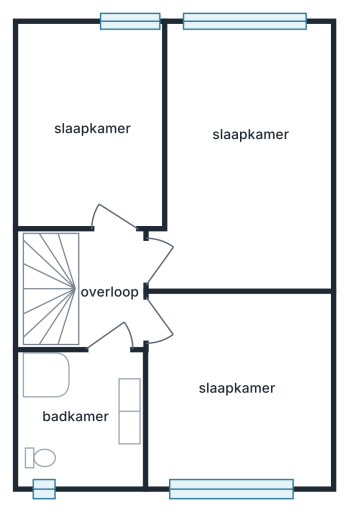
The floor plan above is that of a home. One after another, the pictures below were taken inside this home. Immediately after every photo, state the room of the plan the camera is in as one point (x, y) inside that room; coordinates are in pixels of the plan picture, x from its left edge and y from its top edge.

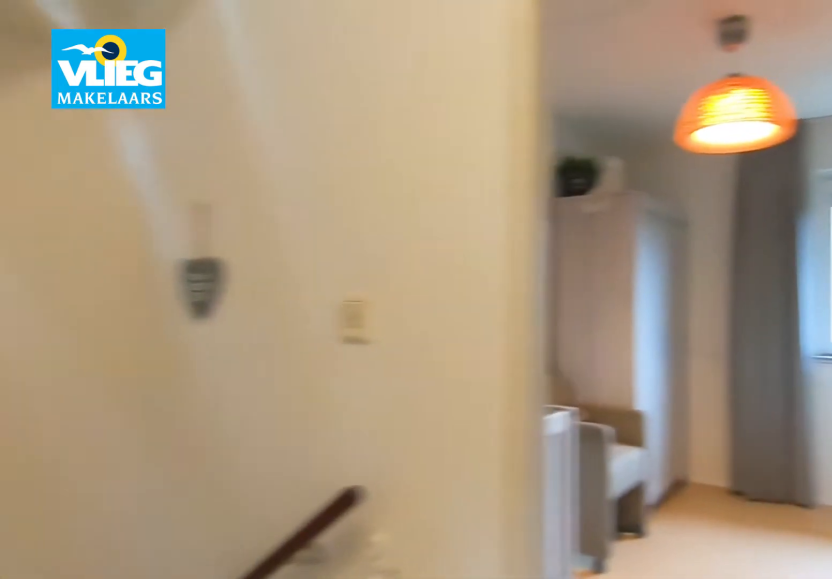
(109, 294)
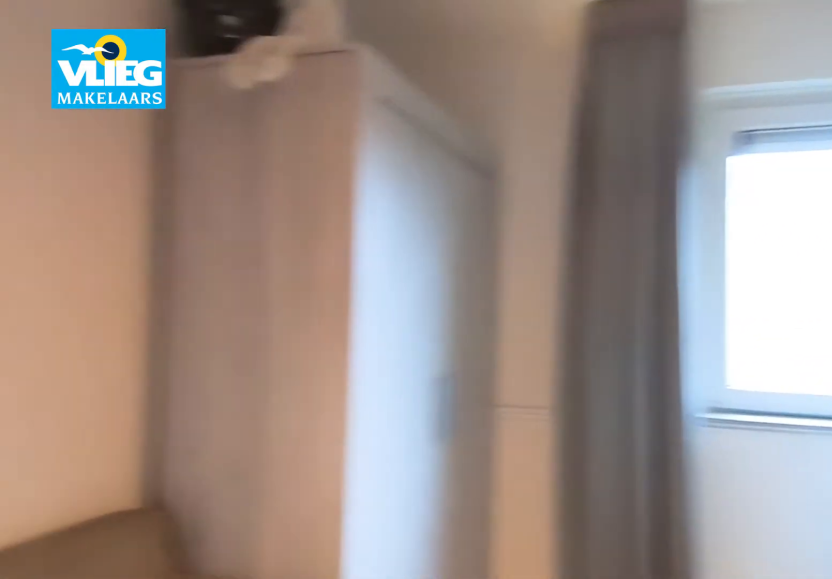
(84, 112)
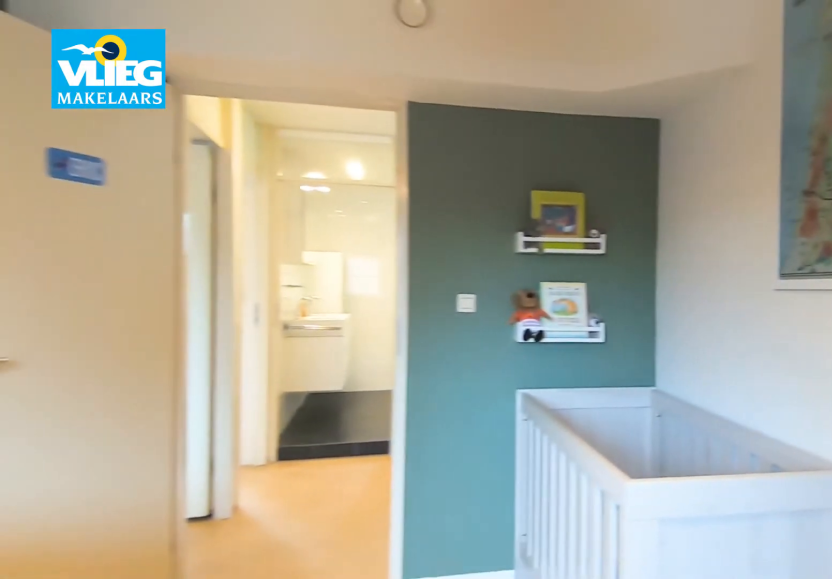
(84, 112)
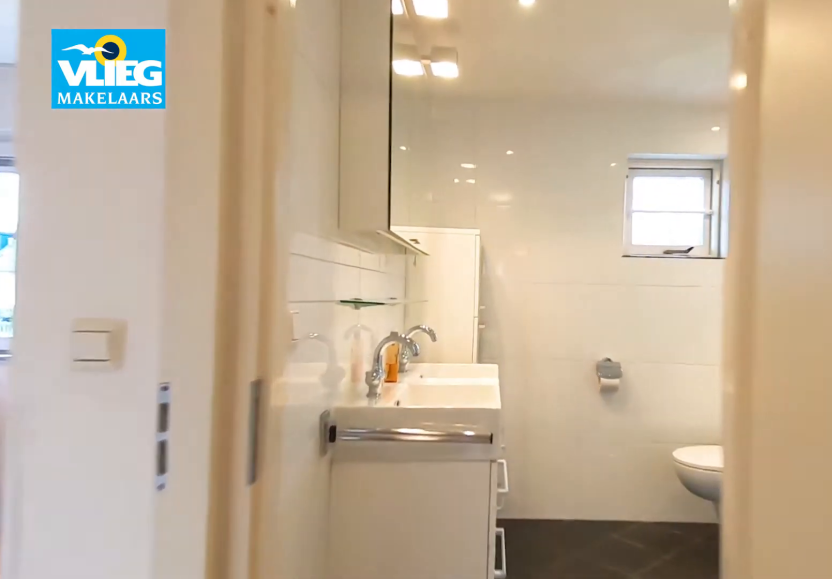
(109, 294)
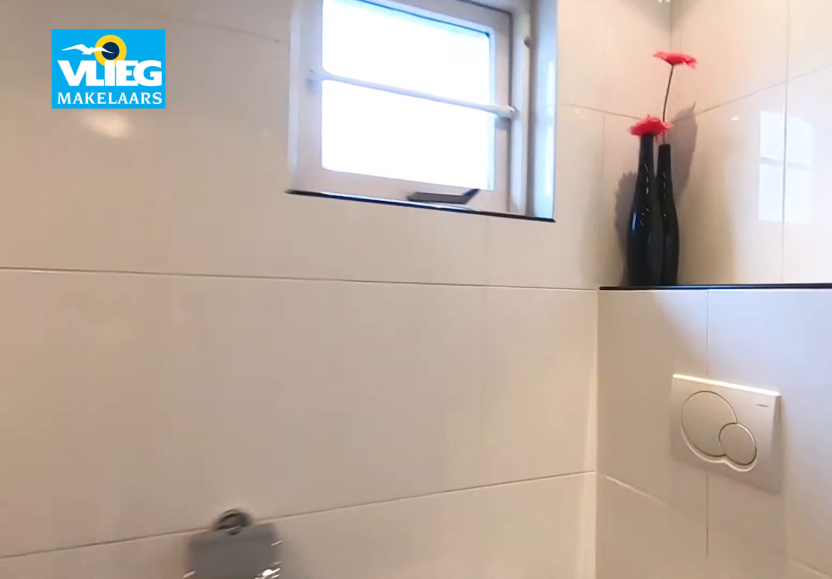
(83, 415)
